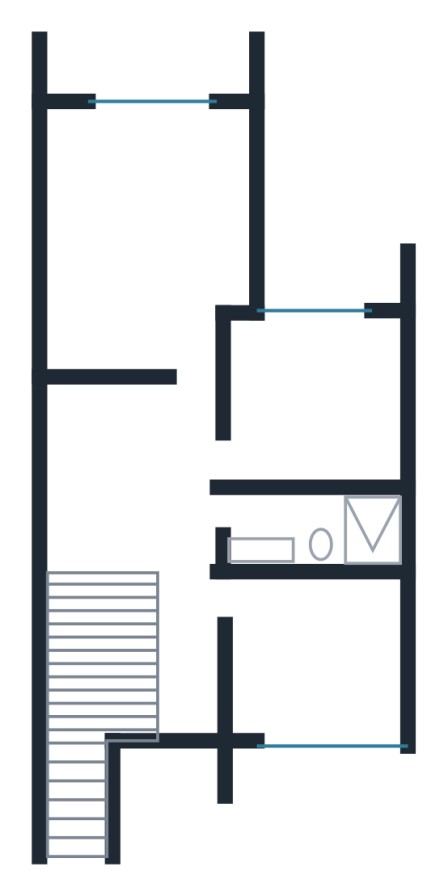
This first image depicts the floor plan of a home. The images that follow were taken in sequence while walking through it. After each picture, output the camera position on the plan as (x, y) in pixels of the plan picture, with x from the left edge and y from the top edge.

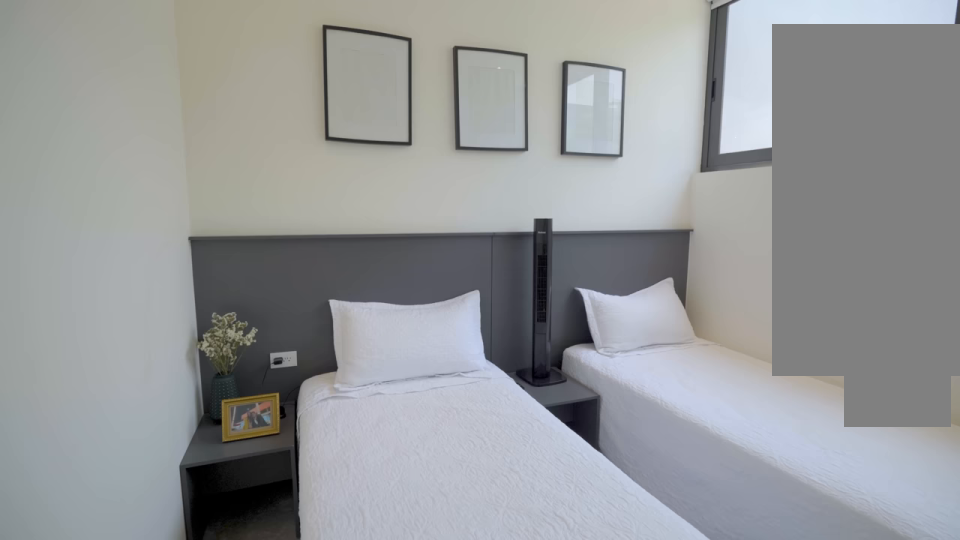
(232, 594)
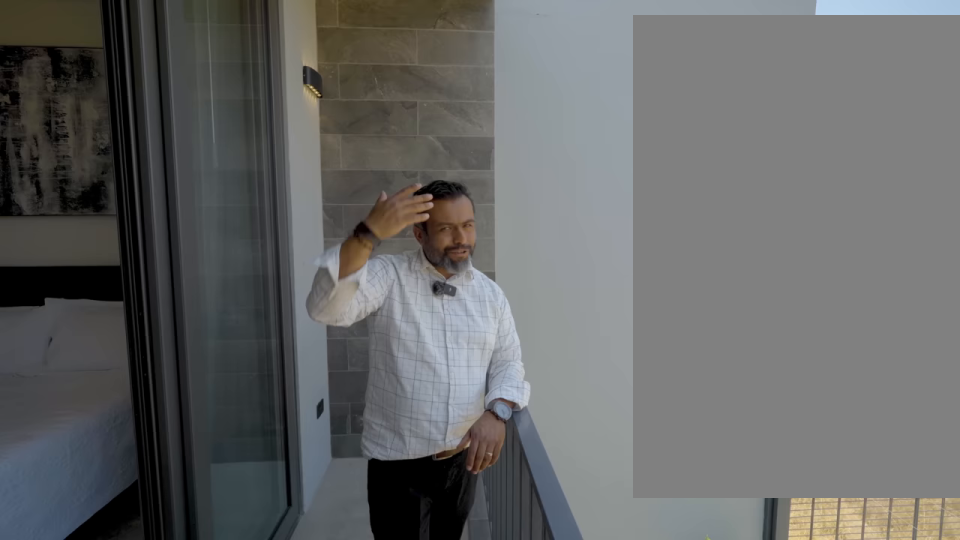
(168, 76)
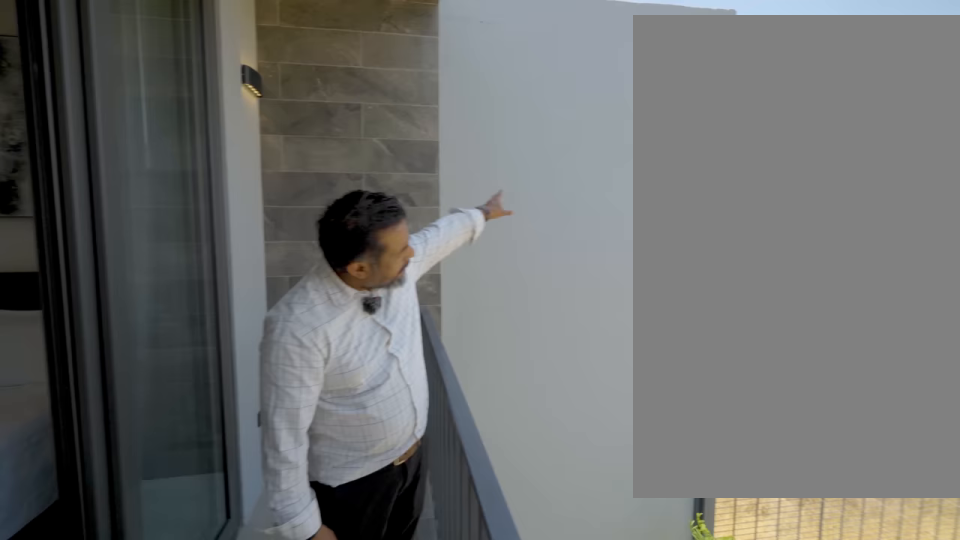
(169, 75)
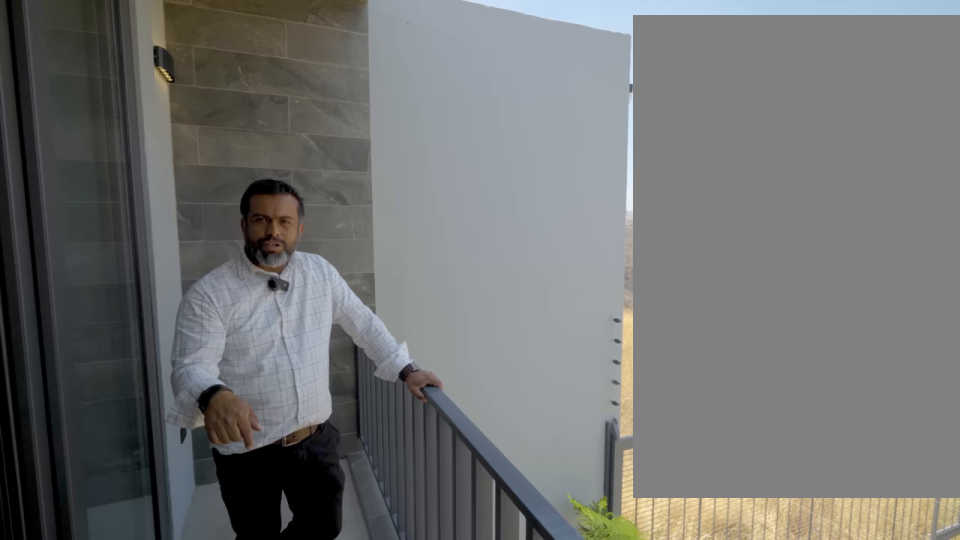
(169, 75)
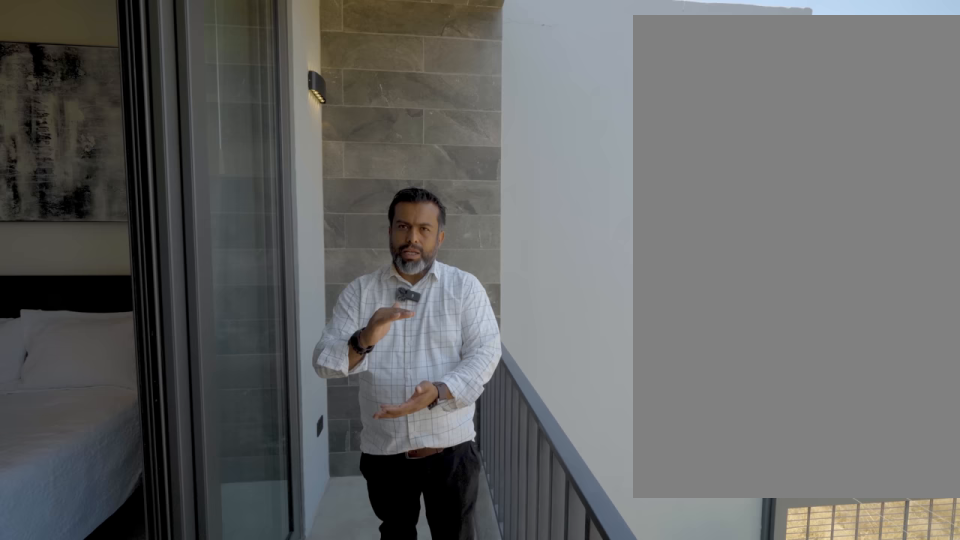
(168, 76)
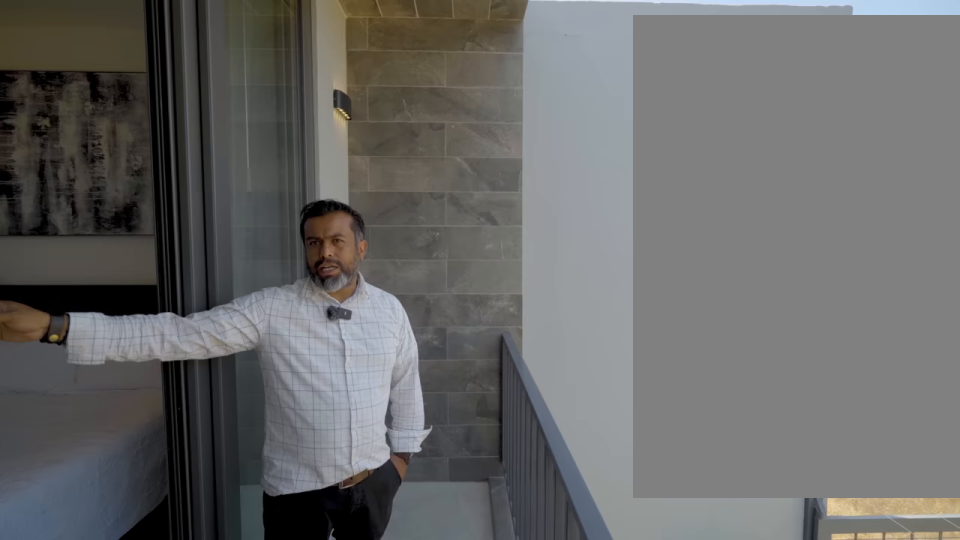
(168, 76)
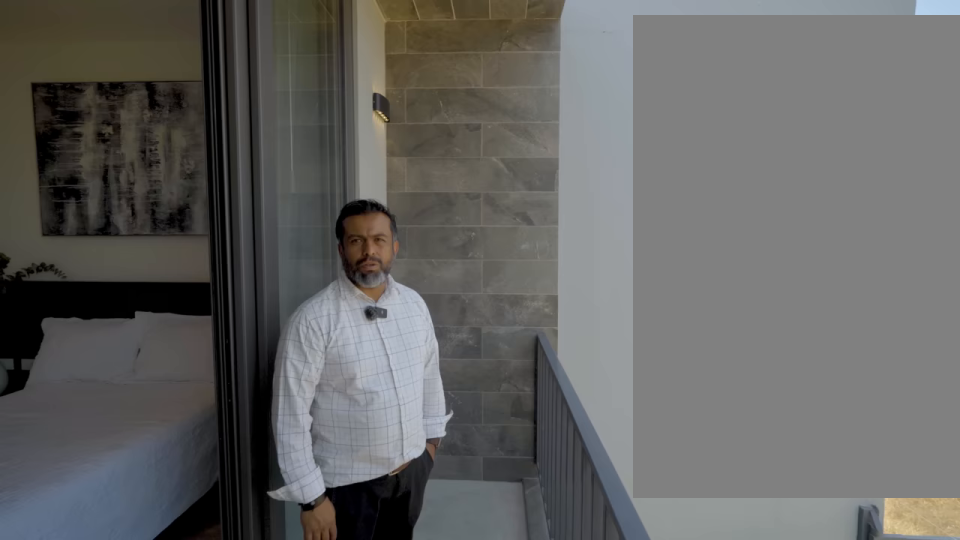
(169, 75)
